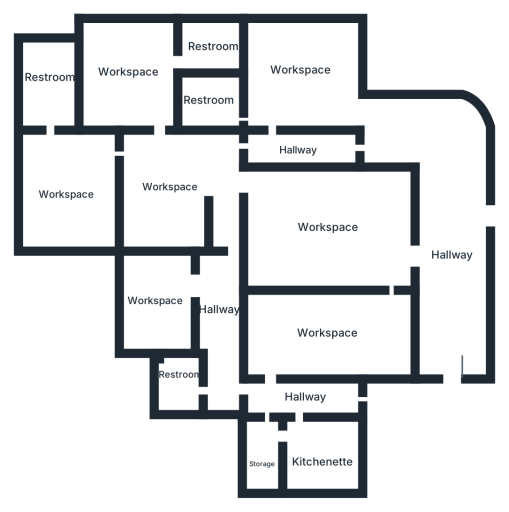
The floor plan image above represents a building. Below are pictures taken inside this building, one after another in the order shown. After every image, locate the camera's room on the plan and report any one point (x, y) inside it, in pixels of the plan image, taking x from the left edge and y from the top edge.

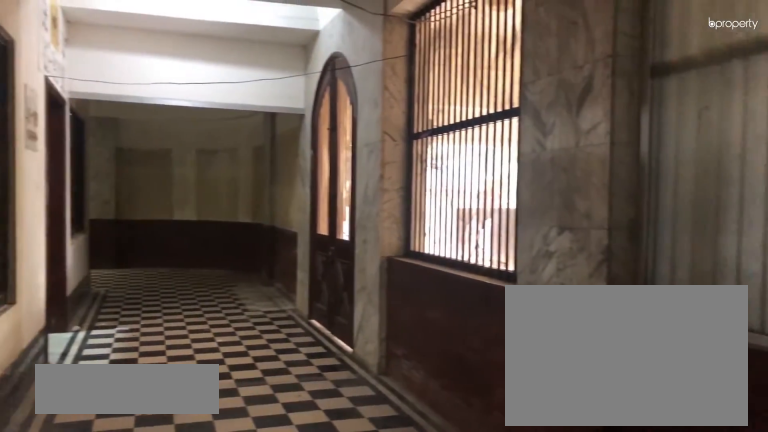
(450, 269)
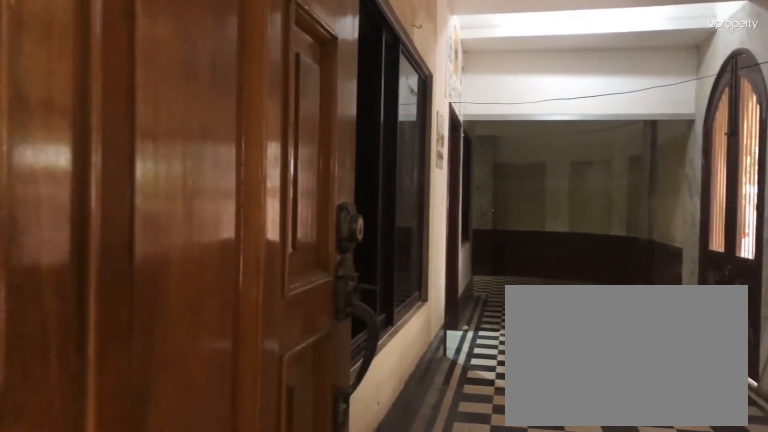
(450, 269)
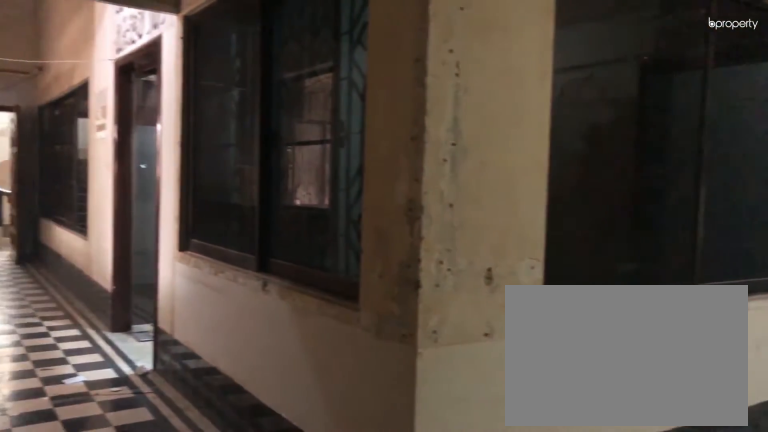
(438, 143)
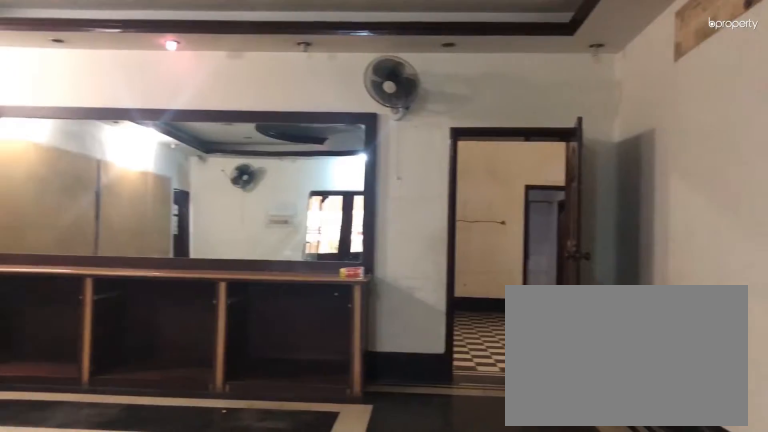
(324, 225)
